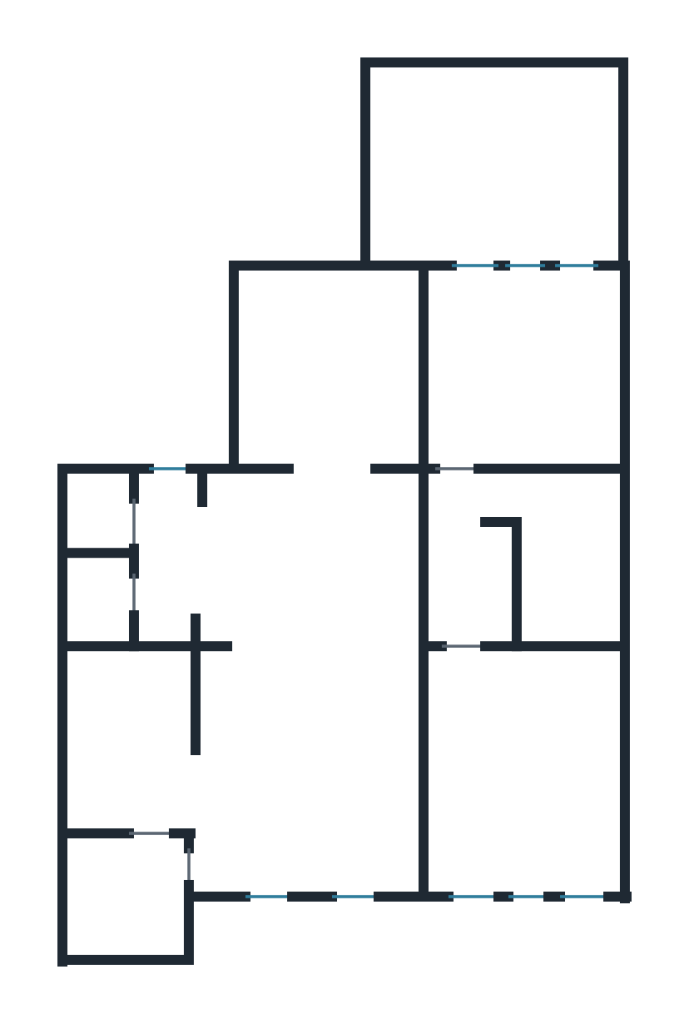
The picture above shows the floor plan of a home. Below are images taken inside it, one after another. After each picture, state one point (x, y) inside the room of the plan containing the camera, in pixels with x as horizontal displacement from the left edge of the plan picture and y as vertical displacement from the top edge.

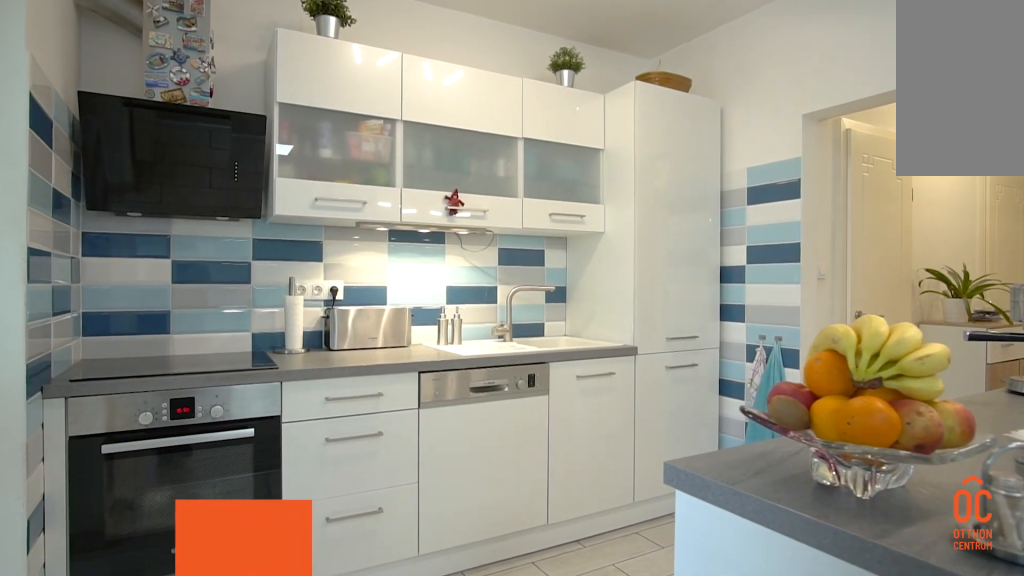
(132, 745)
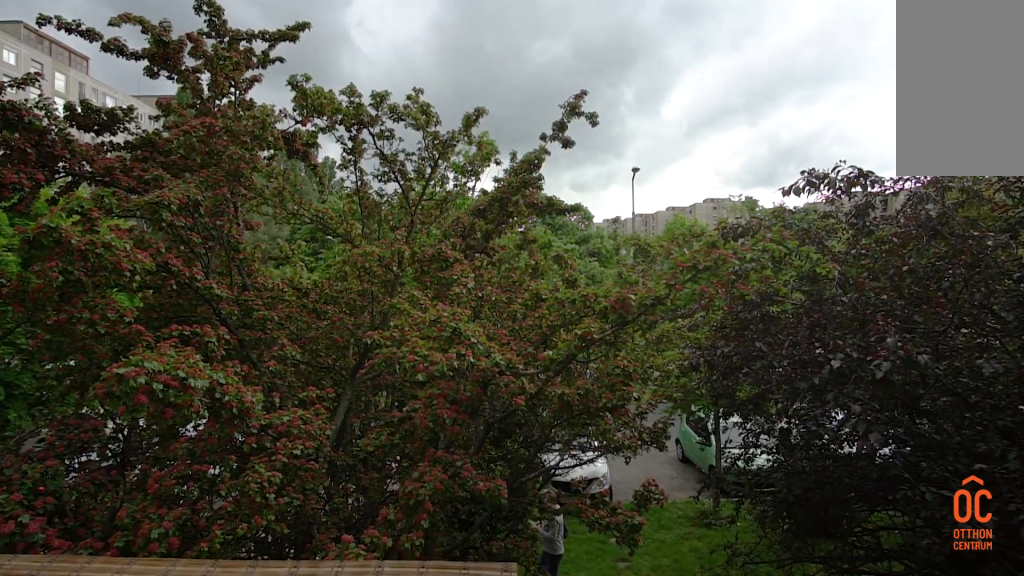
(136, 931)
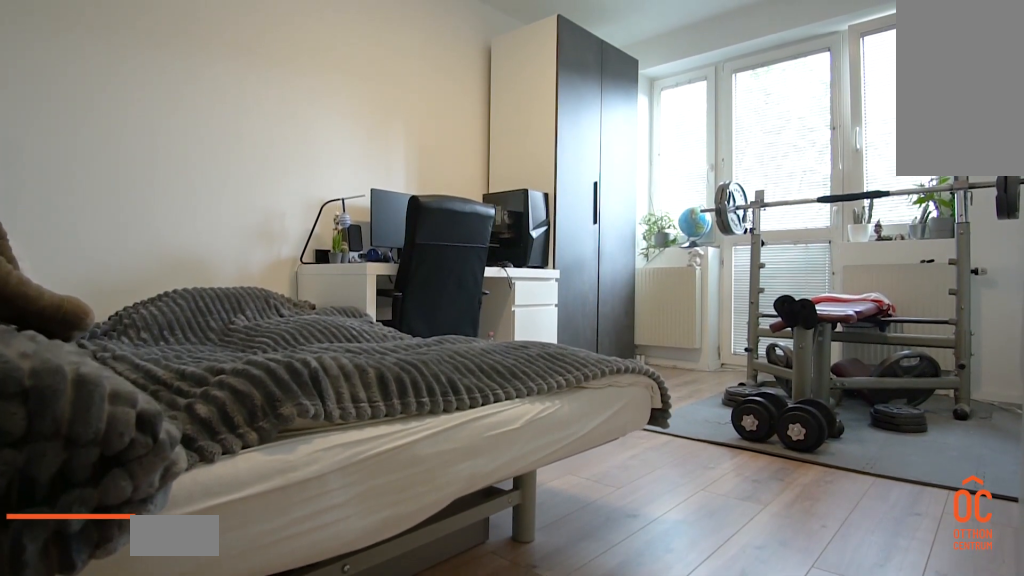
(551, 771)
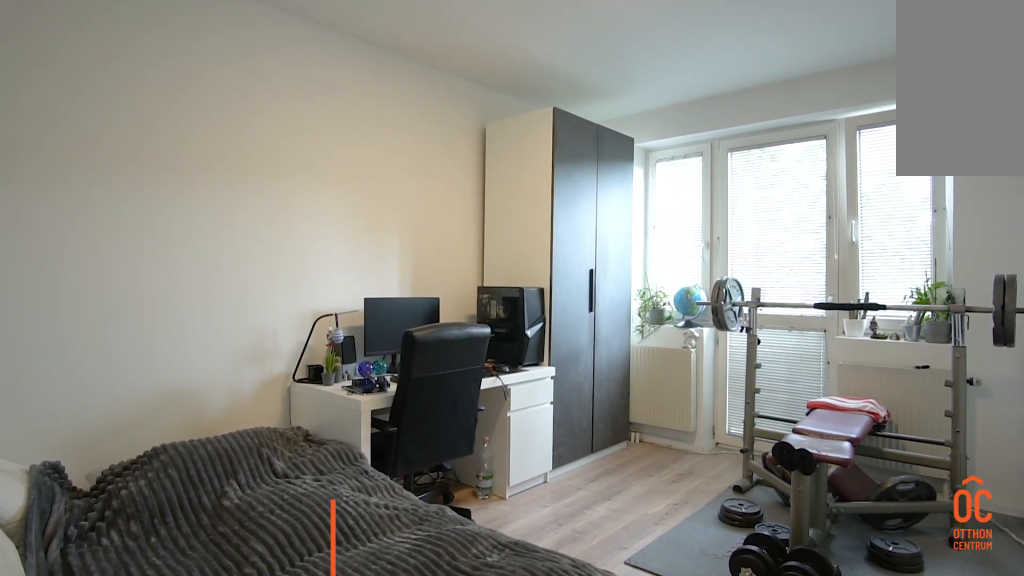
(551, 772)
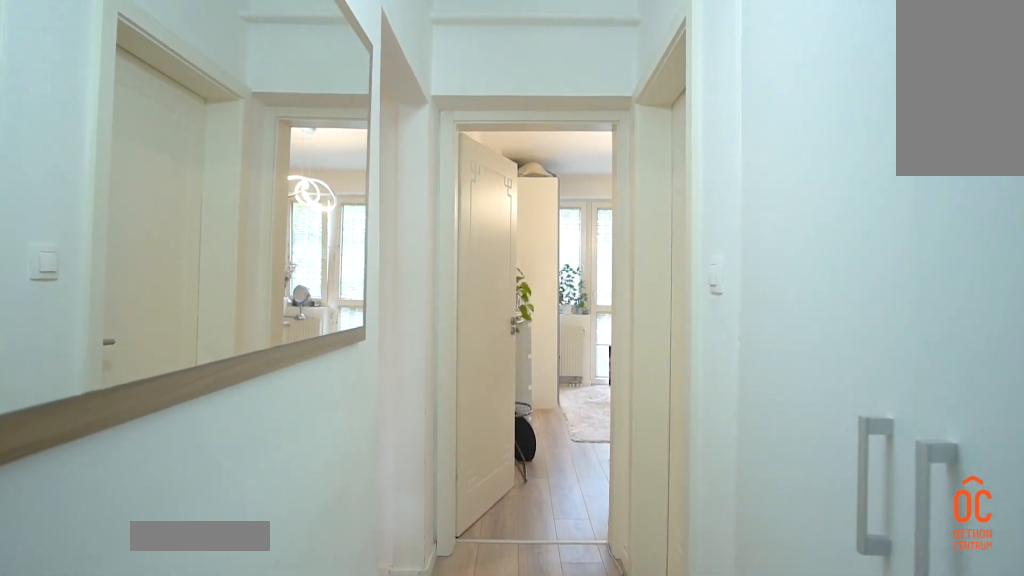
(454, 574)
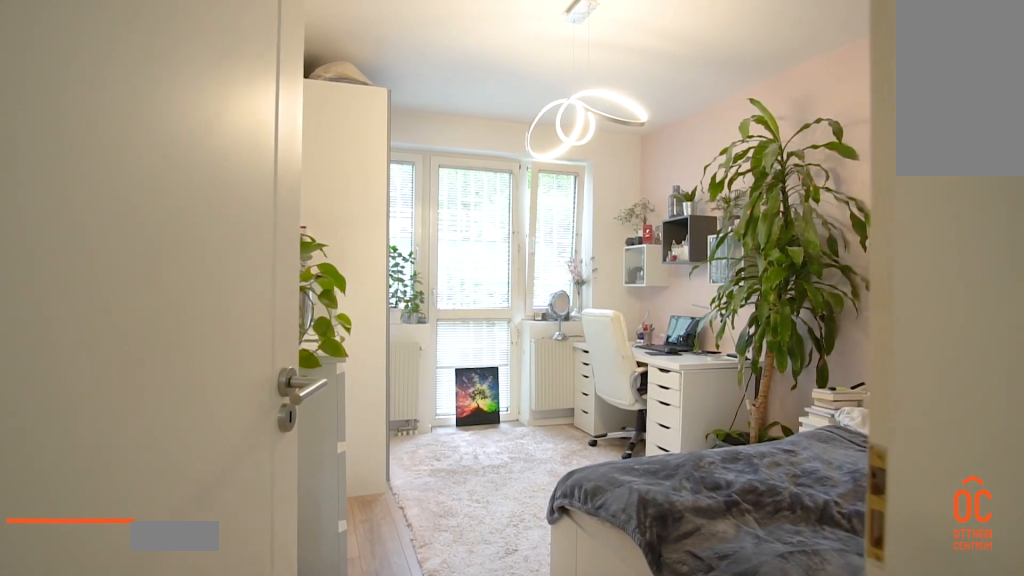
(542, 365)
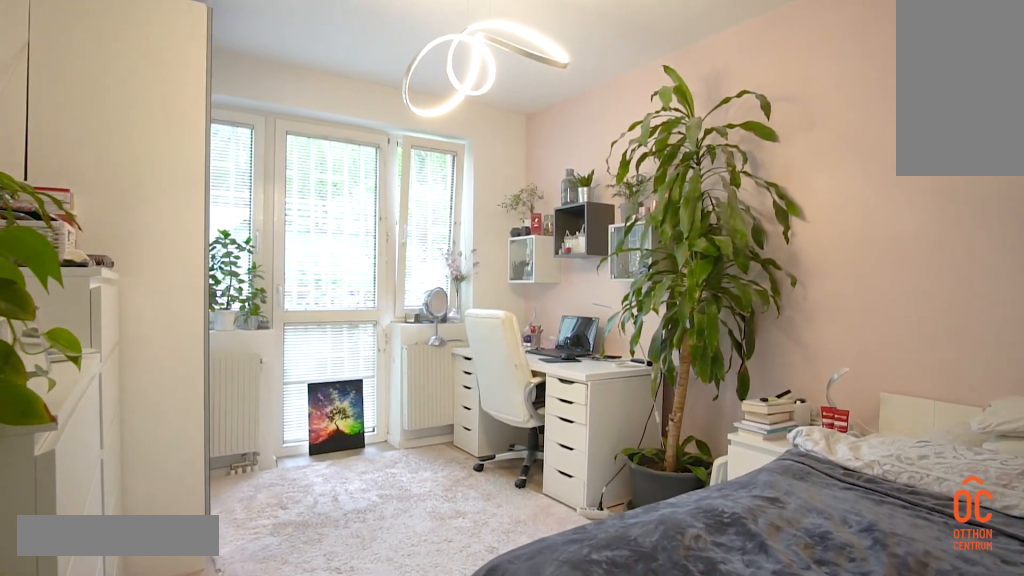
(541, 365)
